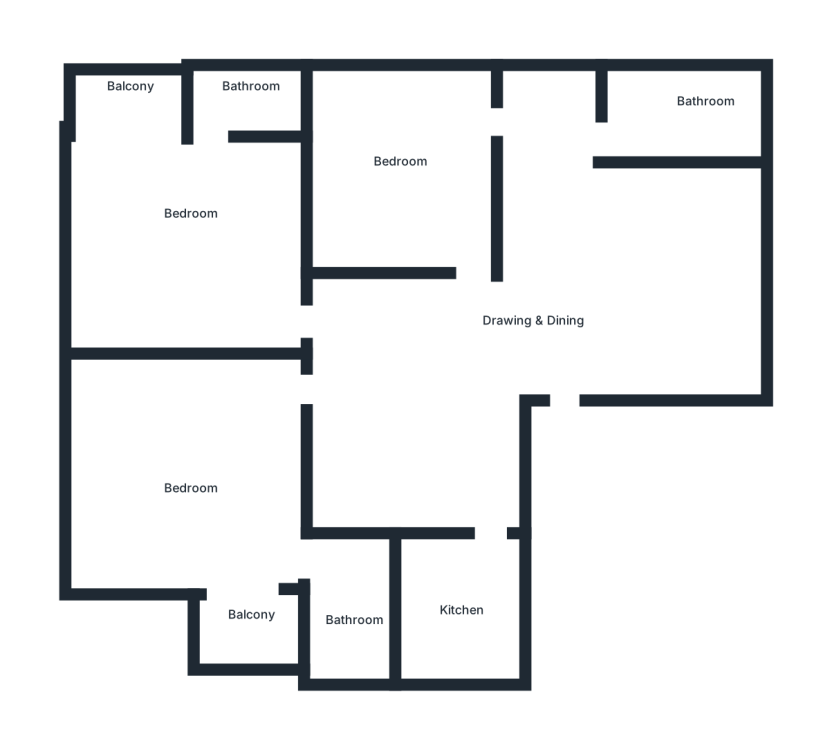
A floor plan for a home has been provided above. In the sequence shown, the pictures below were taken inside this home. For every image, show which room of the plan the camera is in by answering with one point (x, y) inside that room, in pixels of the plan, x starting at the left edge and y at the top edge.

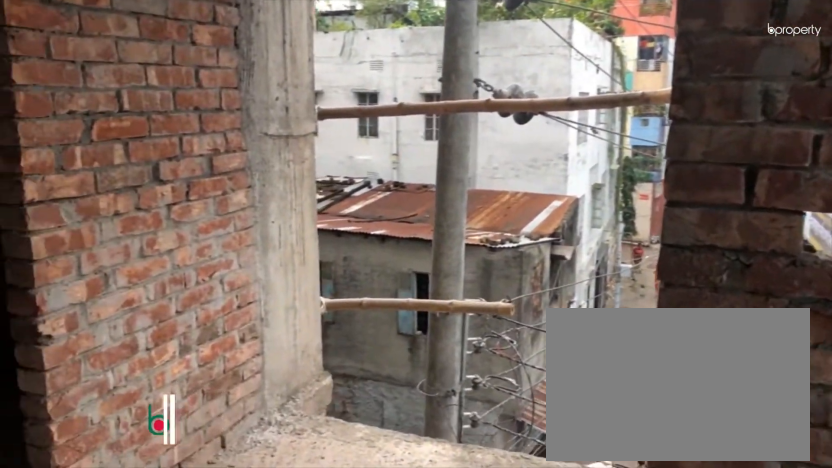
(195, 457)
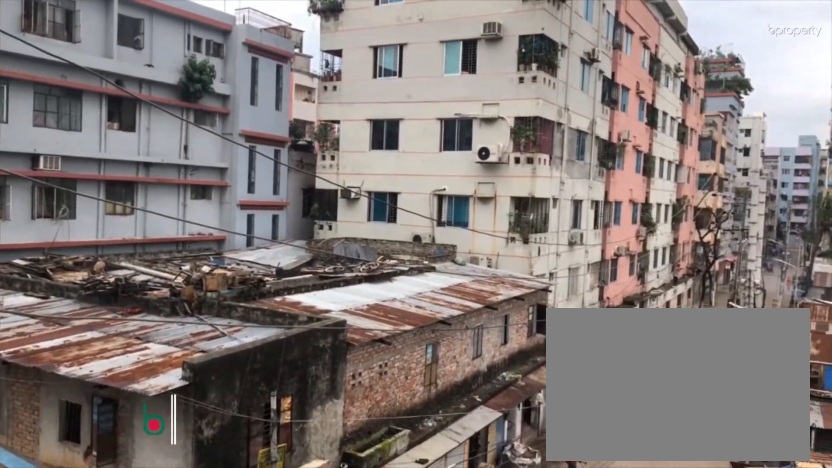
(251, 627)
